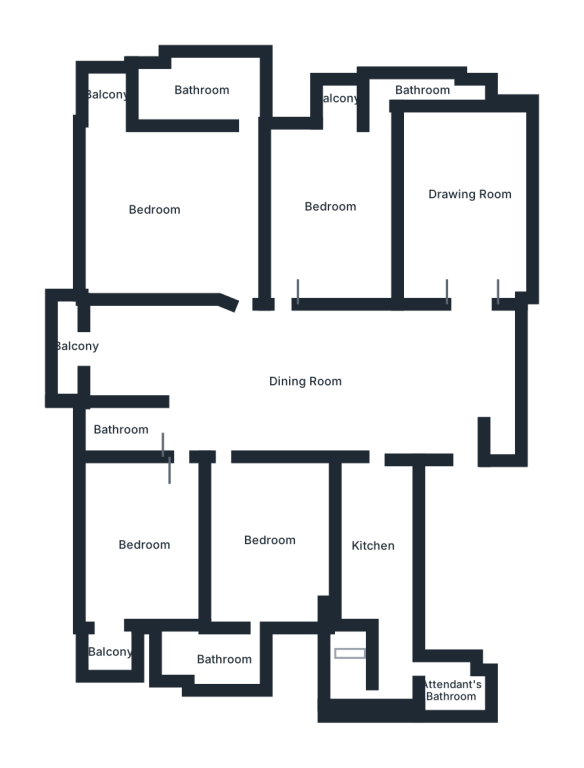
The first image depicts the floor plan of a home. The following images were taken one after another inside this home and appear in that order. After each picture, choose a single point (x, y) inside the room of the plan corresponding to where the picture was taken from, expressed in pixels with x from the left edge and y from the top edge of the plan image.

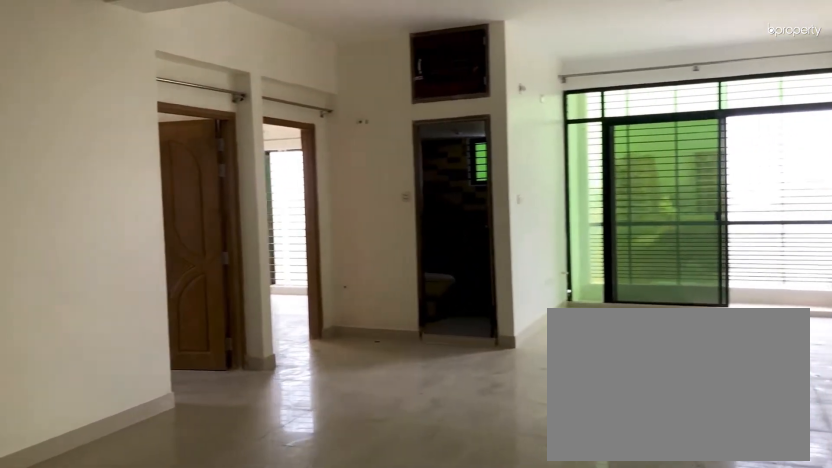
(293, 382)
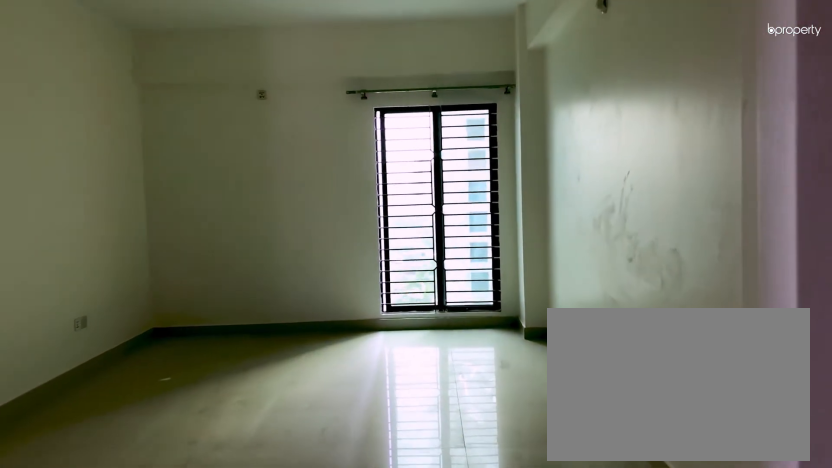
(466, 196)
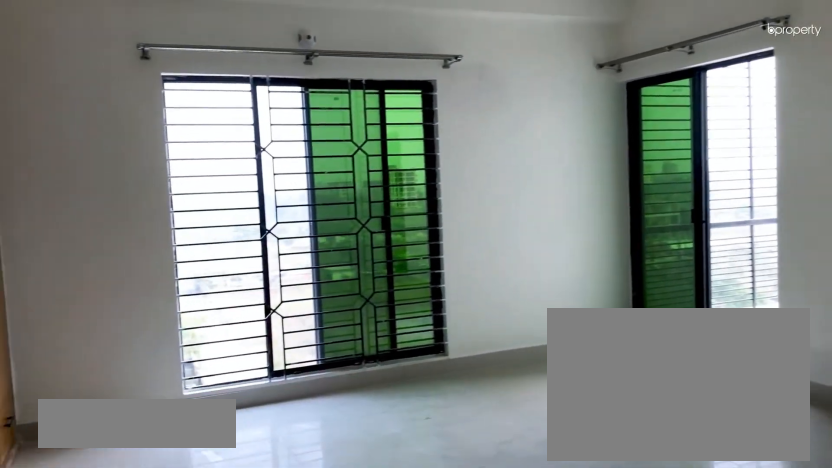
(150, 215)
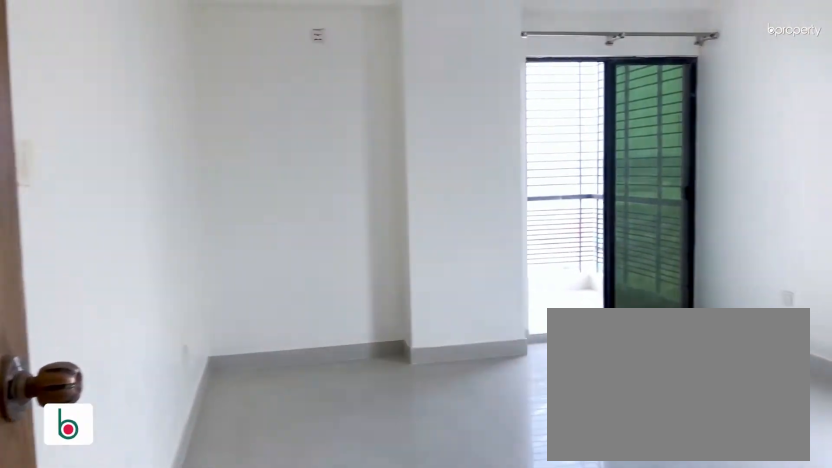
(134, 541)
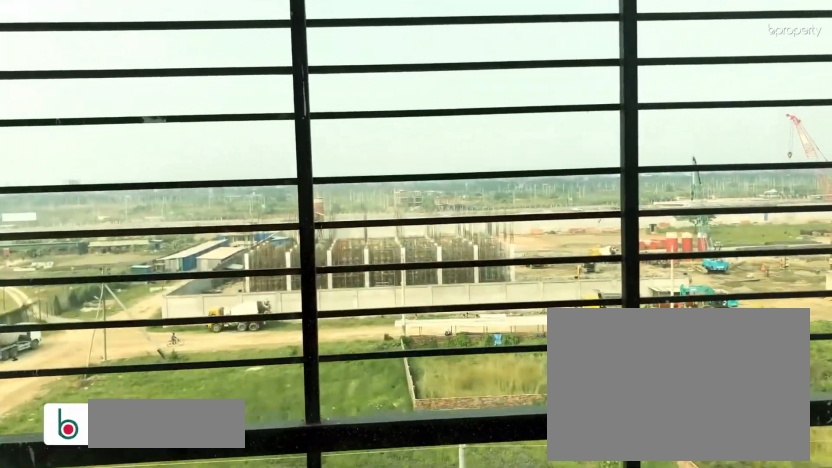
(111, 640)
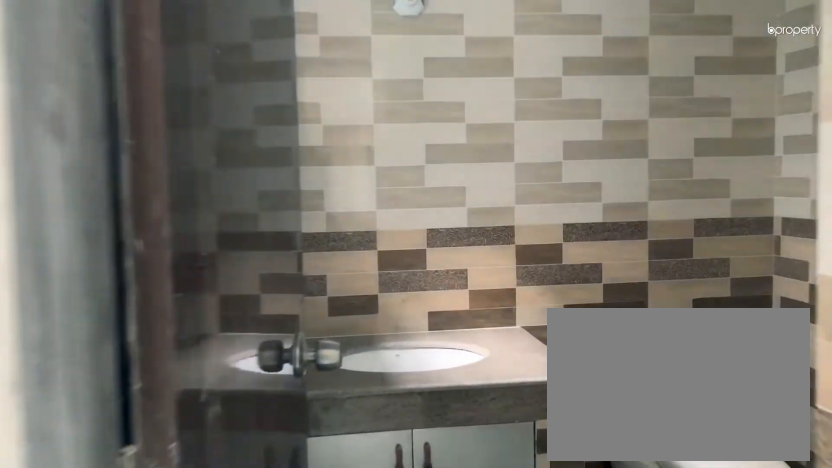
(226, 661)
